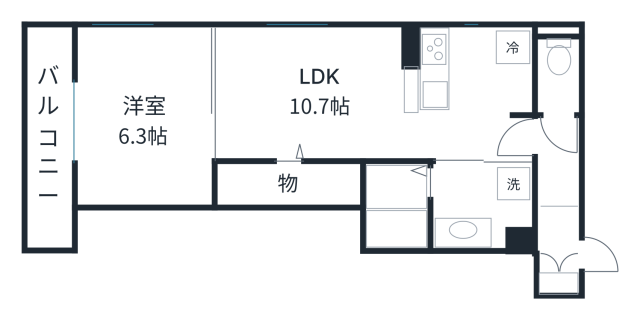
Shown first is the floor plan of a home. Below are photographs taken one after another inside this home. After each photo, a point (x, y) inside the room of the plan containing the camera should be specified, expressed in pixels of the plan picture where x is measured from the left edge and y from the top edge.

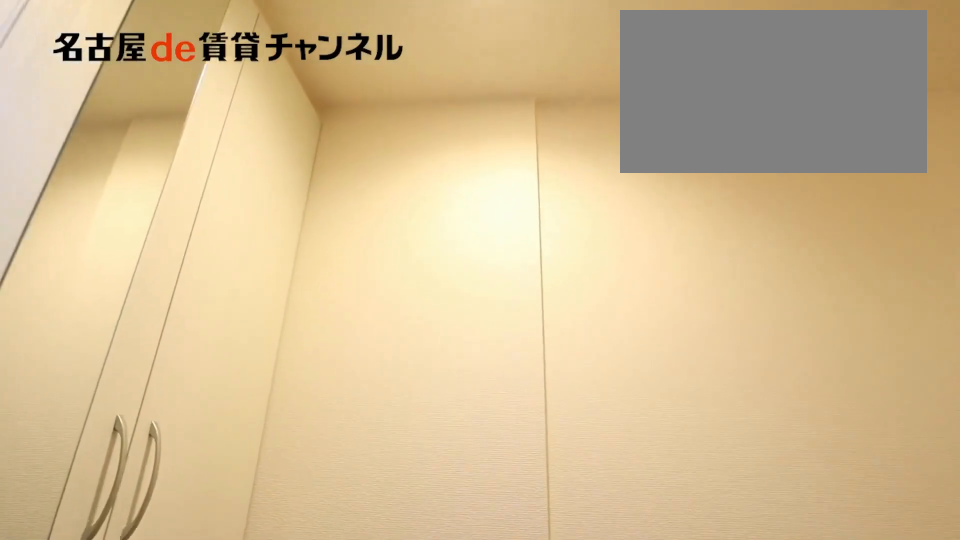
(559, 252)
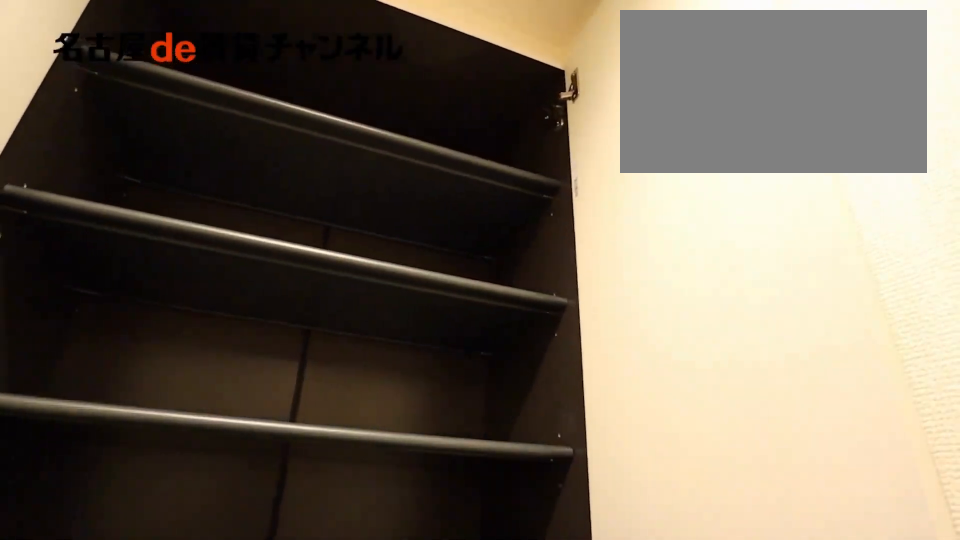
(559, 252)
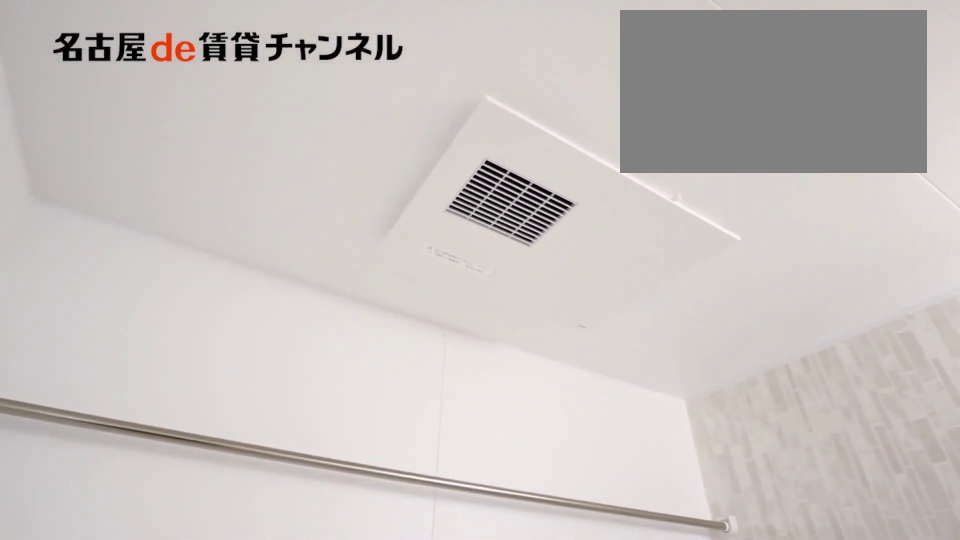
(396, 209)
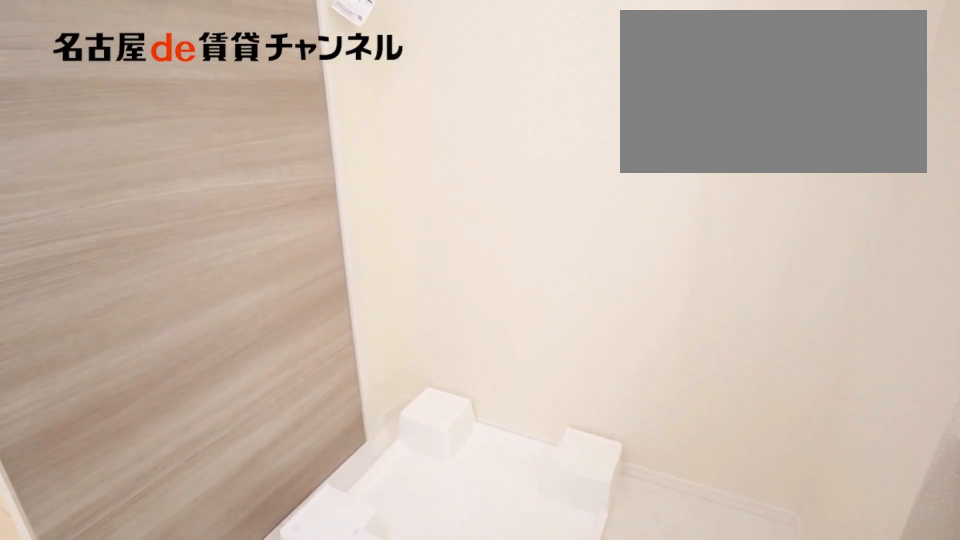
(483, 208)
